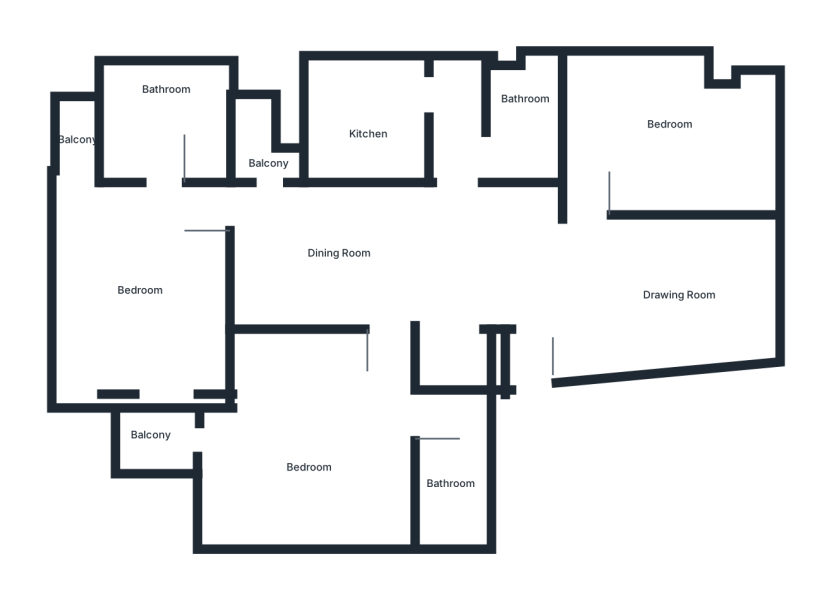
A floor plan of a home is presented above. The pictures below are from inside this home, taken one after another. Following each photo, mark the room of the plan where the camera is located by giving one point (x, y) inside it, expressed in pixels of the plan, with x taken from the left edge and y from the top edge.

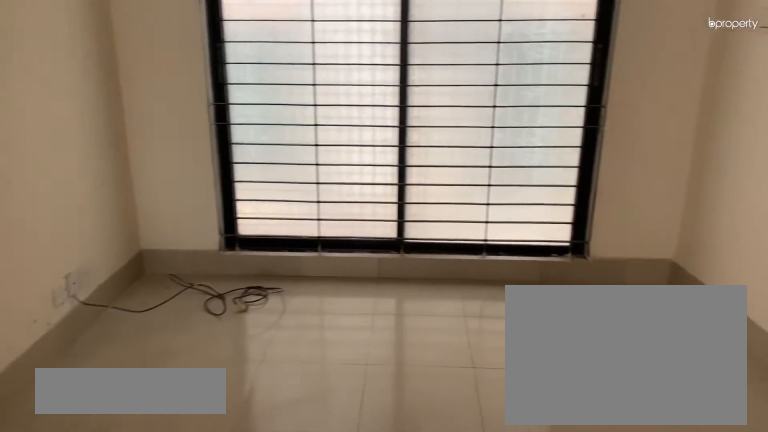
(643, 284)
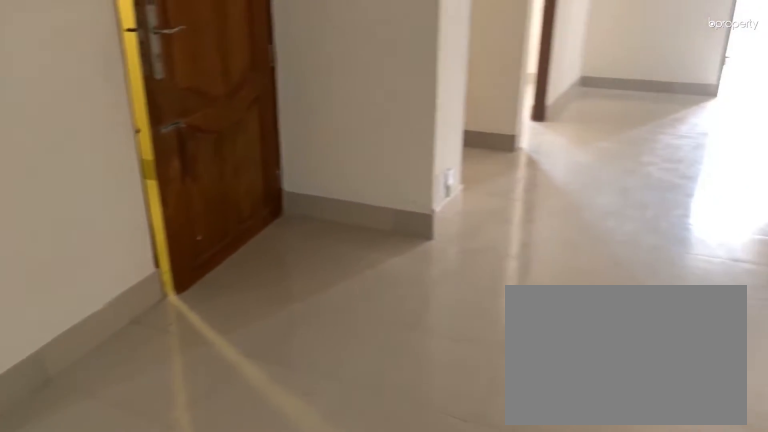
(643, 284)
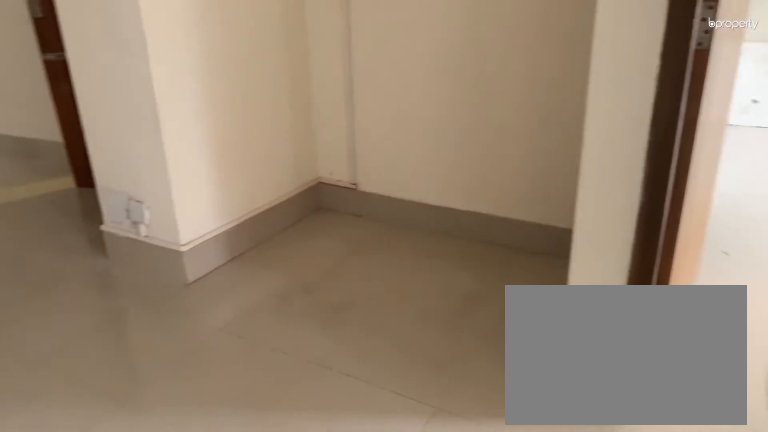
(414, 256)
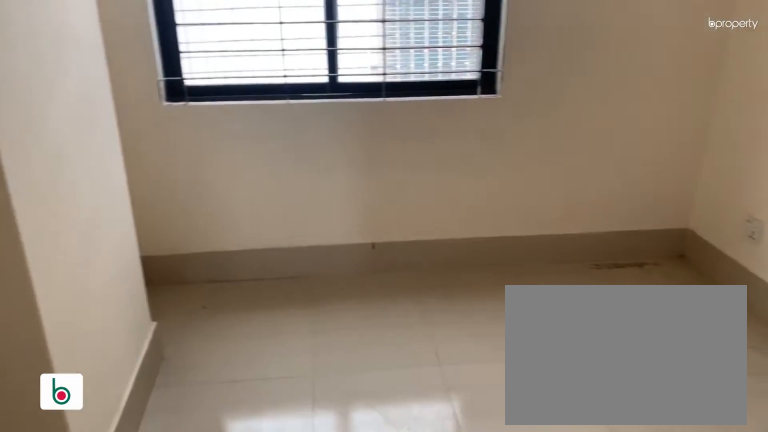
(676, 128)
